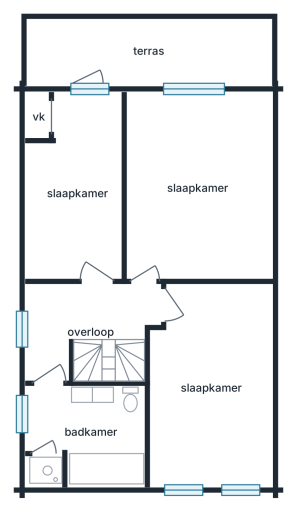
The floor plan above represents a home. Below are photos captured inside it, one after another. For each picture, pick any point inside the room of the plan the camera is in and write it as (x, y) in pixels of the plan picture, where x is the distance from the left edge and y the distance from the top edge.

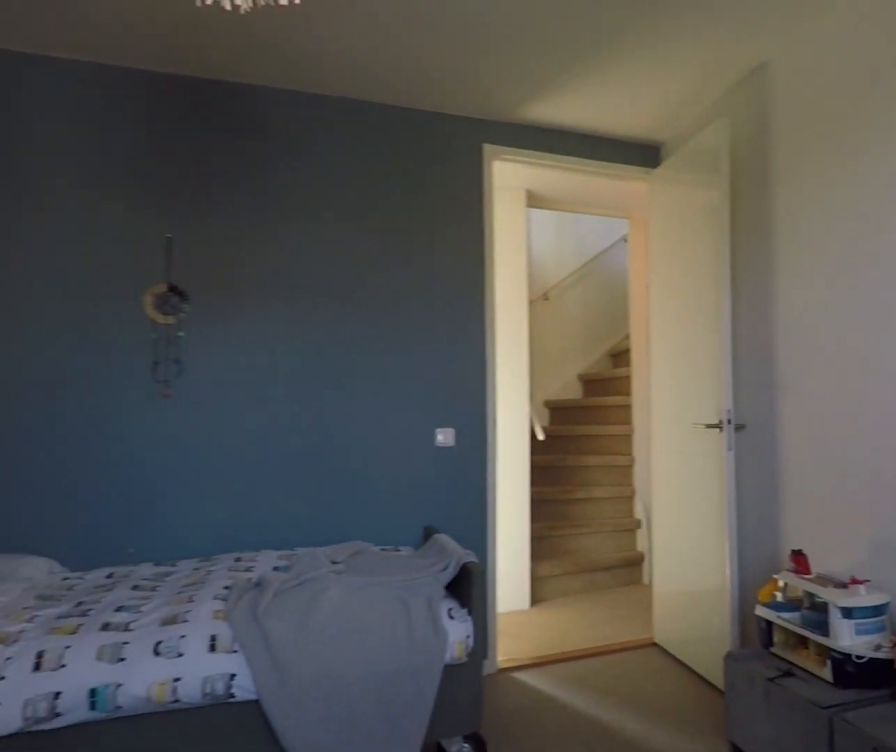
(197, 187)
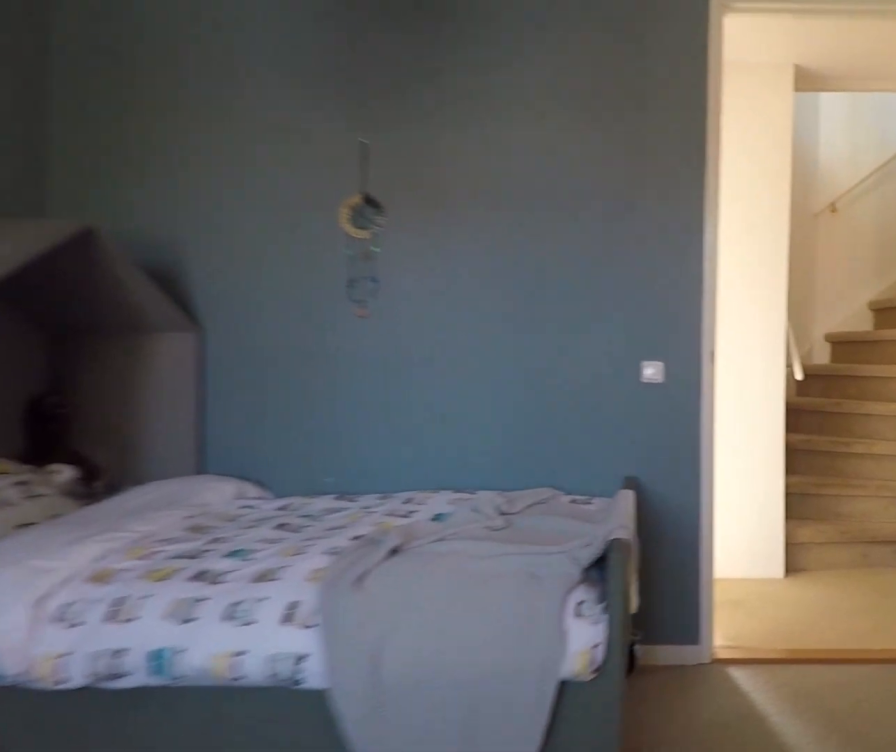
(197, 187)
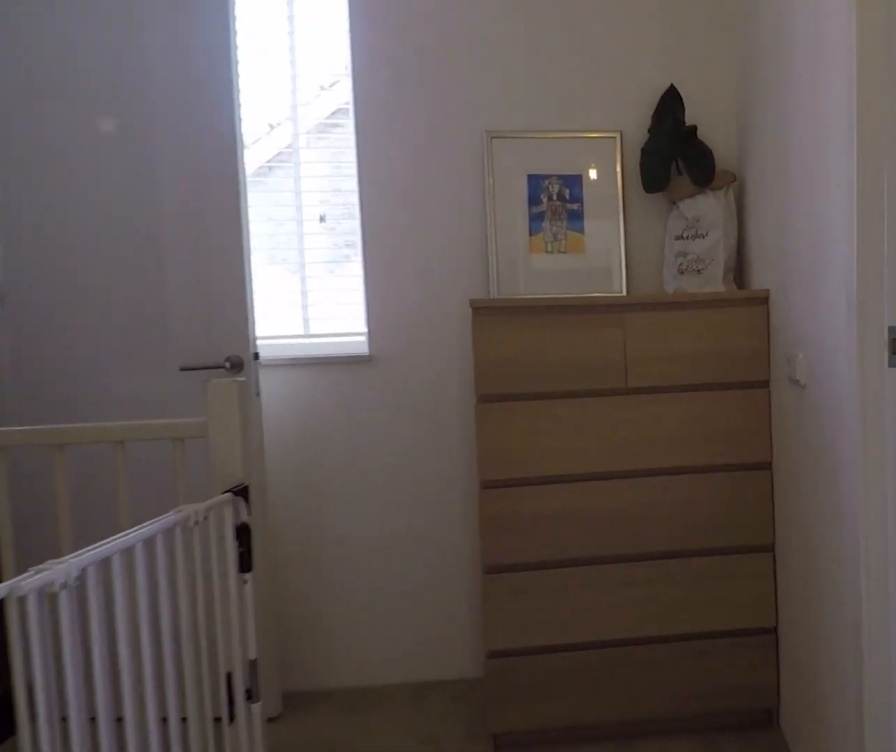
(85, 321)
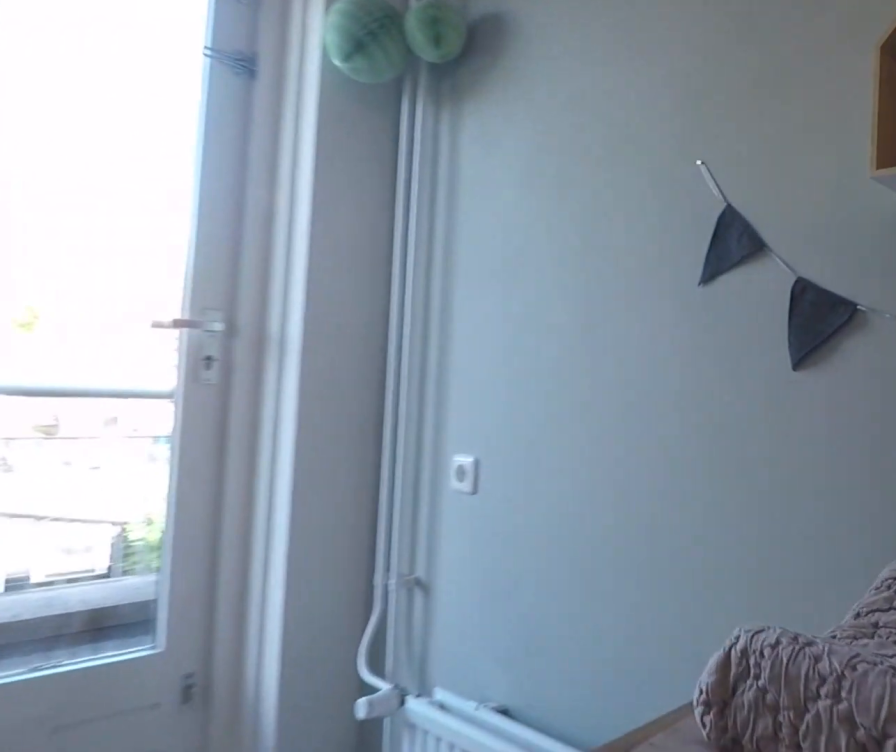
(77, 192)
